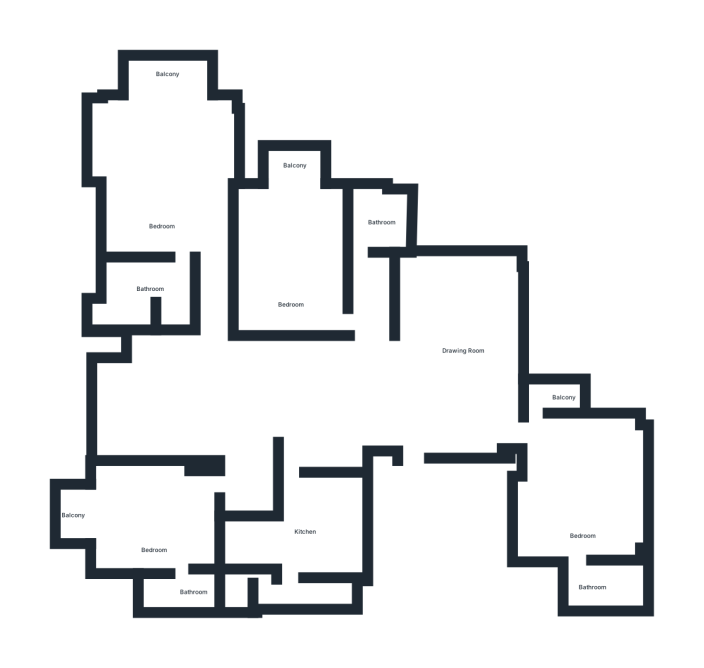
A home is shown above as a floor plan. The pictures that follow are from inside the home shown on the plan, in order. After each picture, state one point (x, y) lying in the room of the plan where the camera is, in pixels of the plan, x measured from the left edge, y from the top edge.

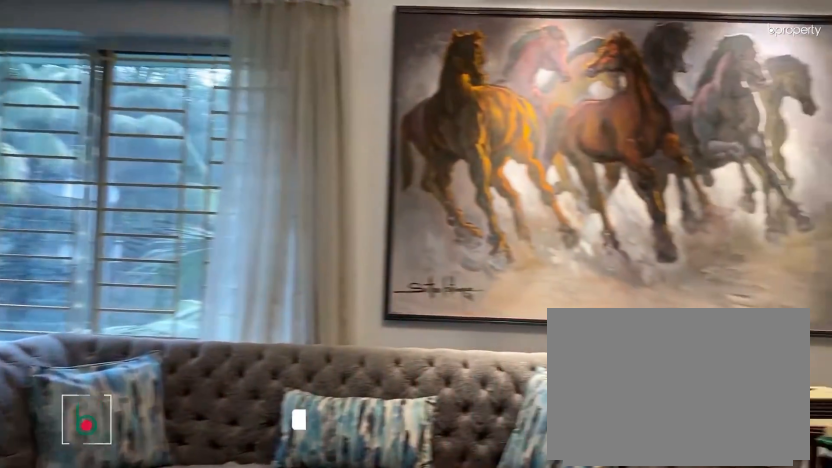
(464, 347)
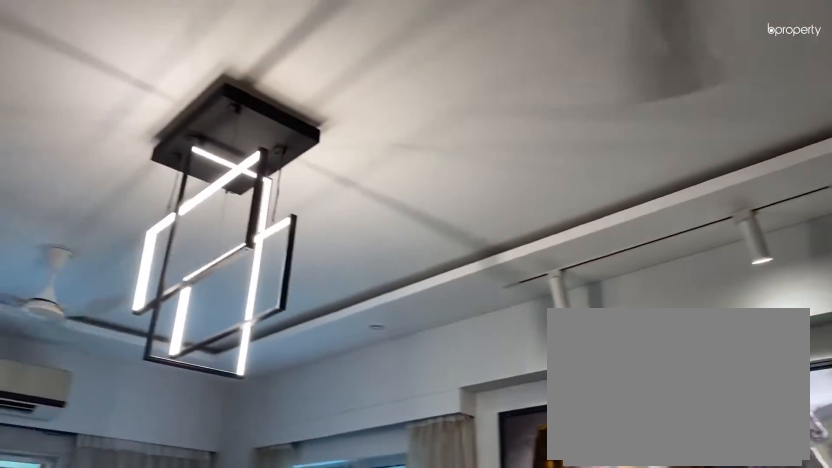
(464, 347)
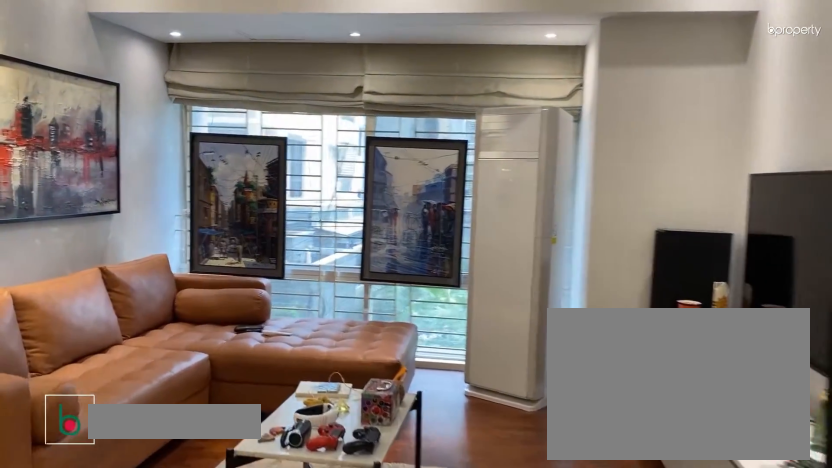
(247, 382)
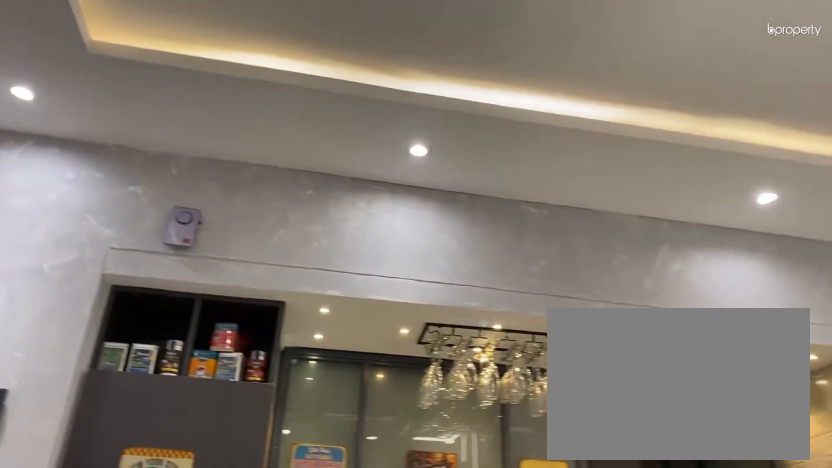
(247, 382)
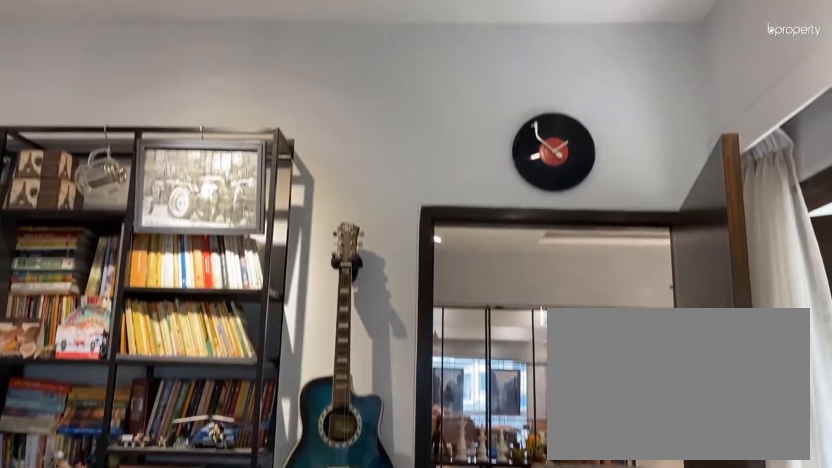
(581, 495)
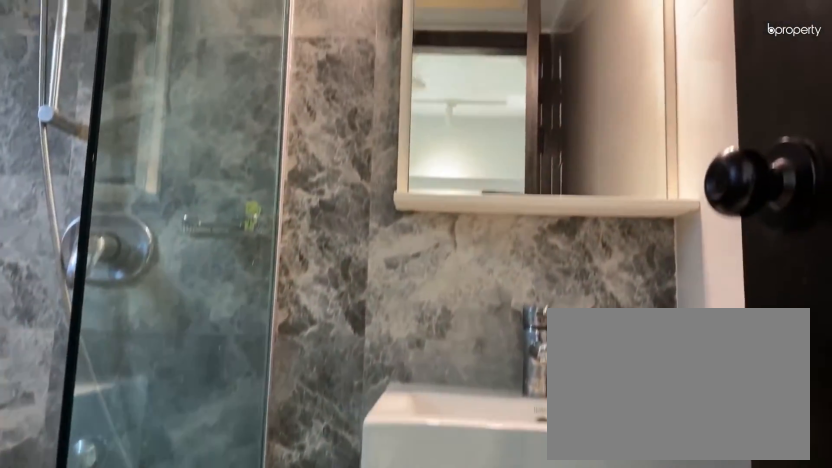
(616, 585)
